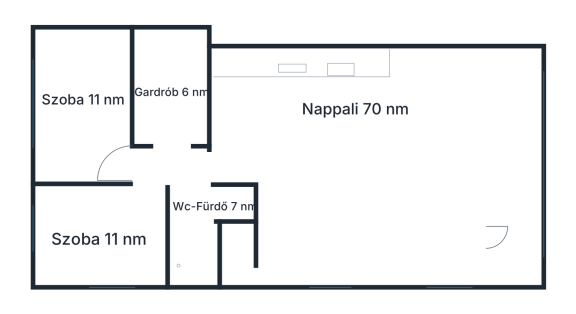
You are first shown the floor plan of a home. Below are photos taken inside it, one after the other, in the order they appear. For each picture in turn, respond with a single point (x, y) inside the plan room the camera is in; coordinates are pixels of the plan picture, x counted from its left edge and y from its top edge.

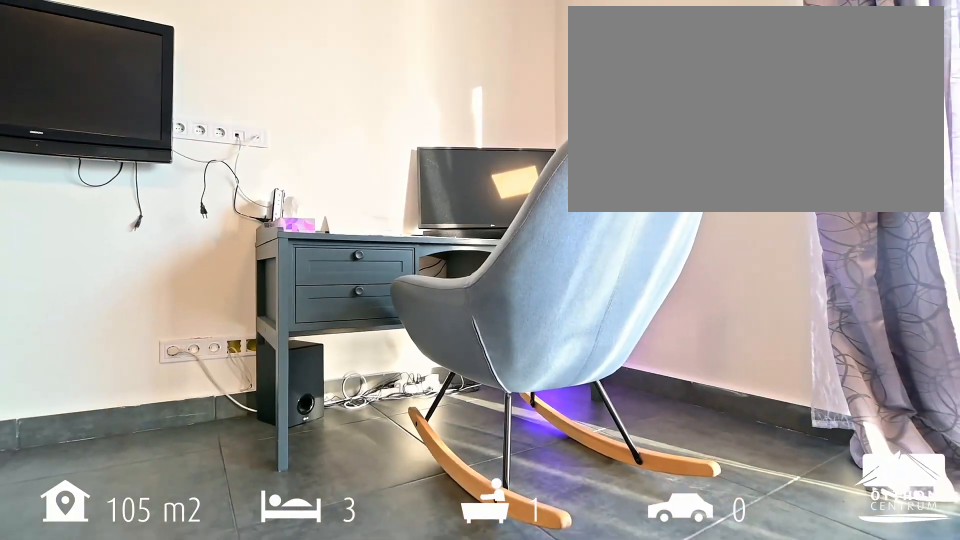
(376, 171)
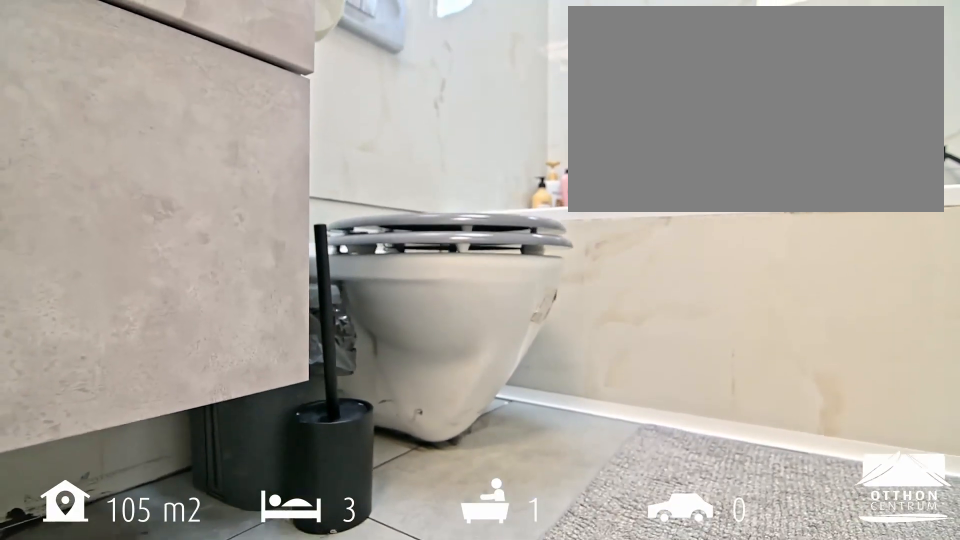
(192, 227)
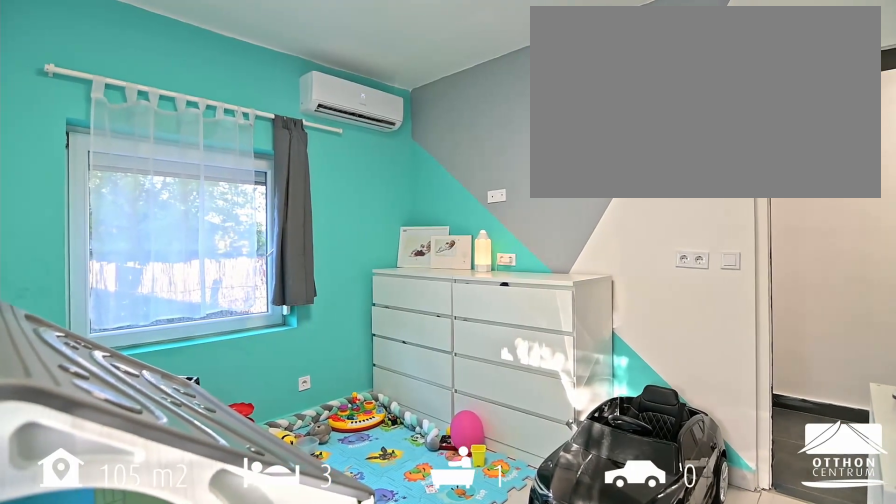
(99, 240)
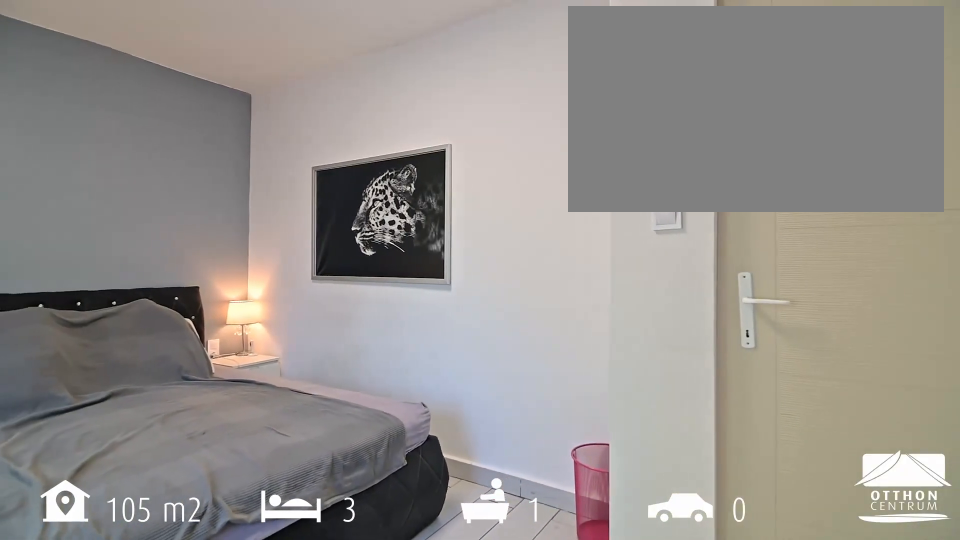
(84, 109)
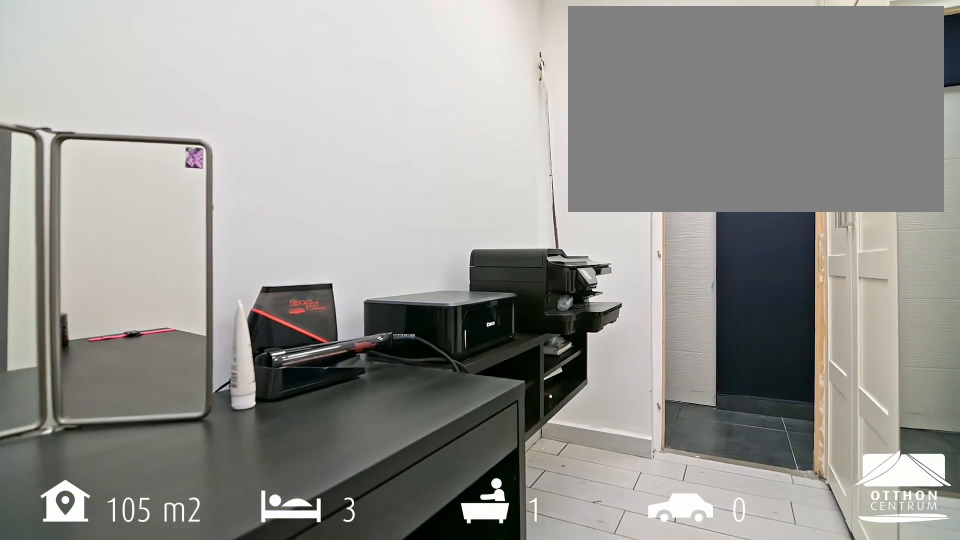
(169, 93)
